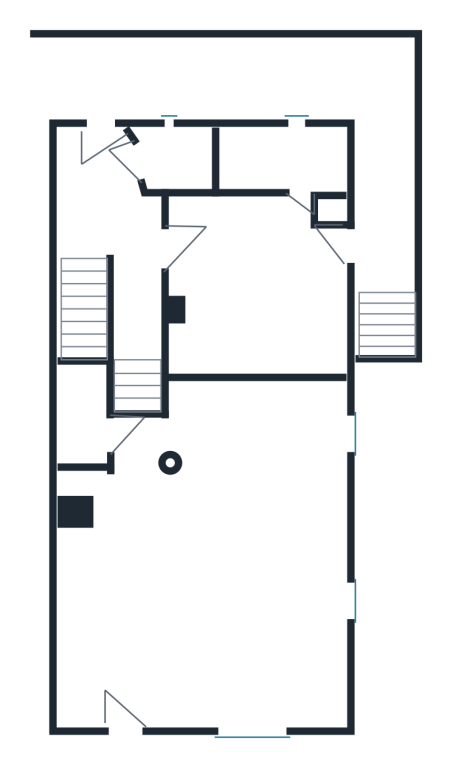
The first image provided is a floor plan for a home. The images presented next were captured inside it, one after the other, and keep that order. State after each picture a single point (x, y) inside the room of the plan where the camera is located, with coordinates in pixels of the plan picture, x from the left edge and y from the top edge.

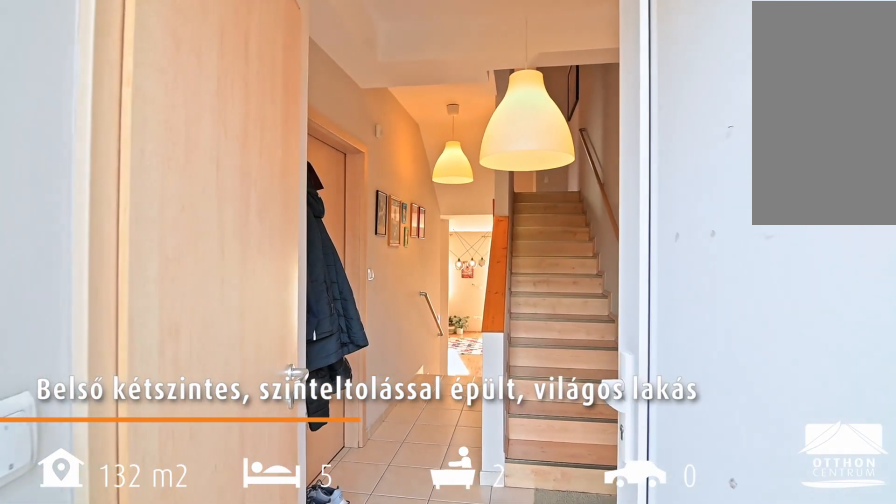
(103, 188)
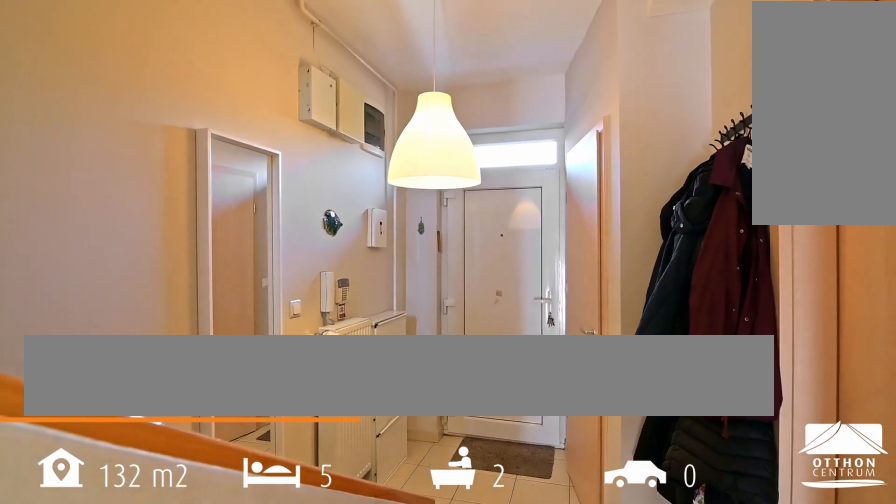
(103, 187)
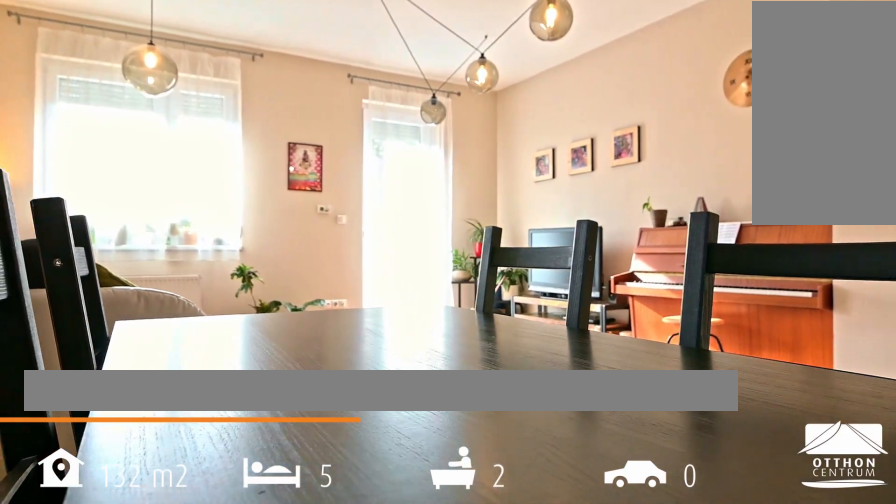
(213, 556)
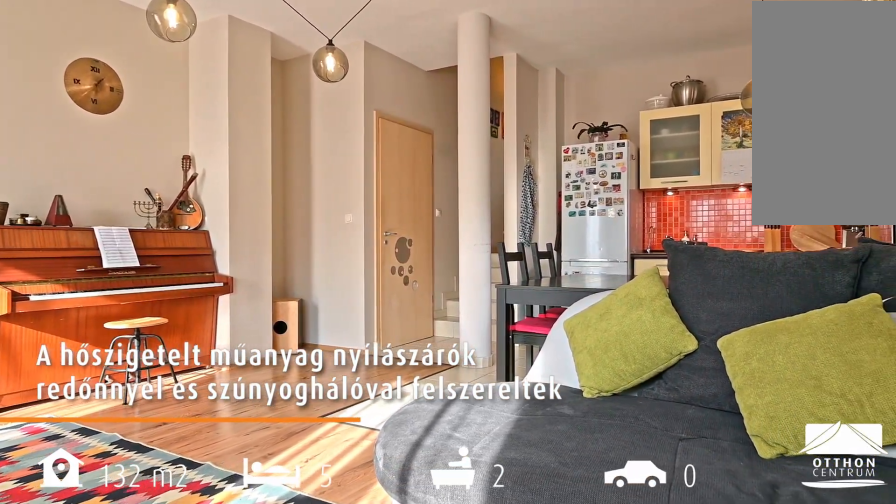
(214, 555)
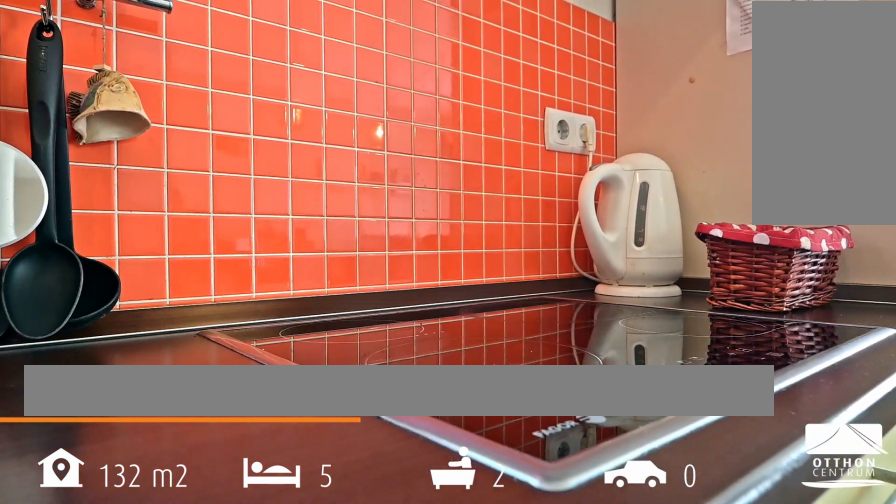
(246, 446)
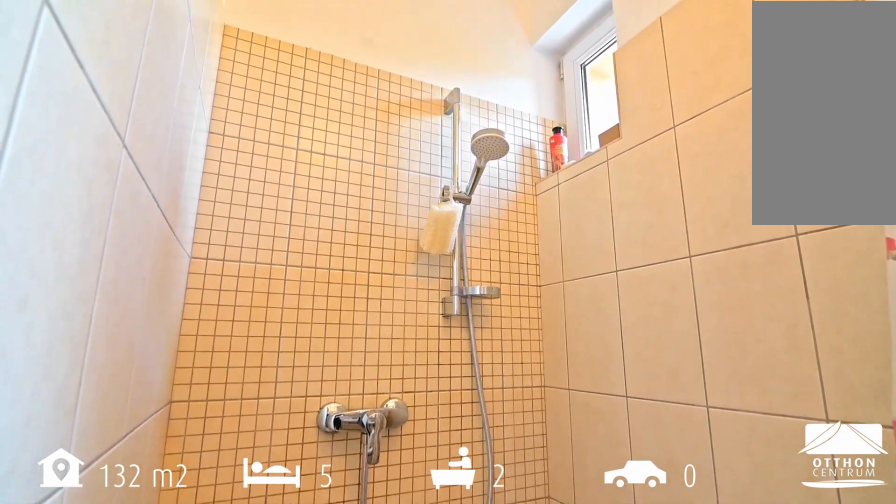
(284, 160)
